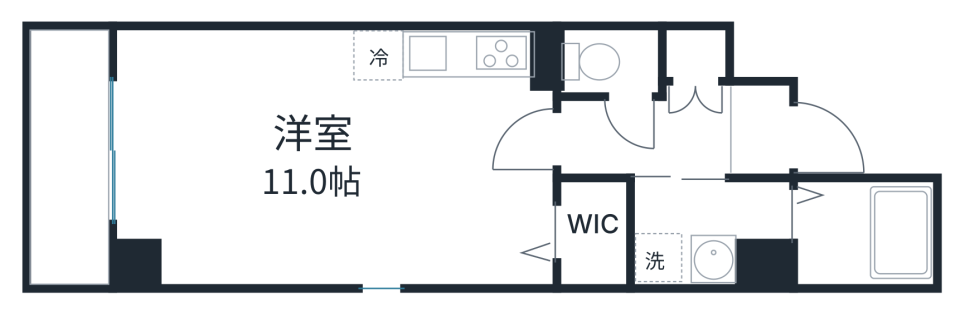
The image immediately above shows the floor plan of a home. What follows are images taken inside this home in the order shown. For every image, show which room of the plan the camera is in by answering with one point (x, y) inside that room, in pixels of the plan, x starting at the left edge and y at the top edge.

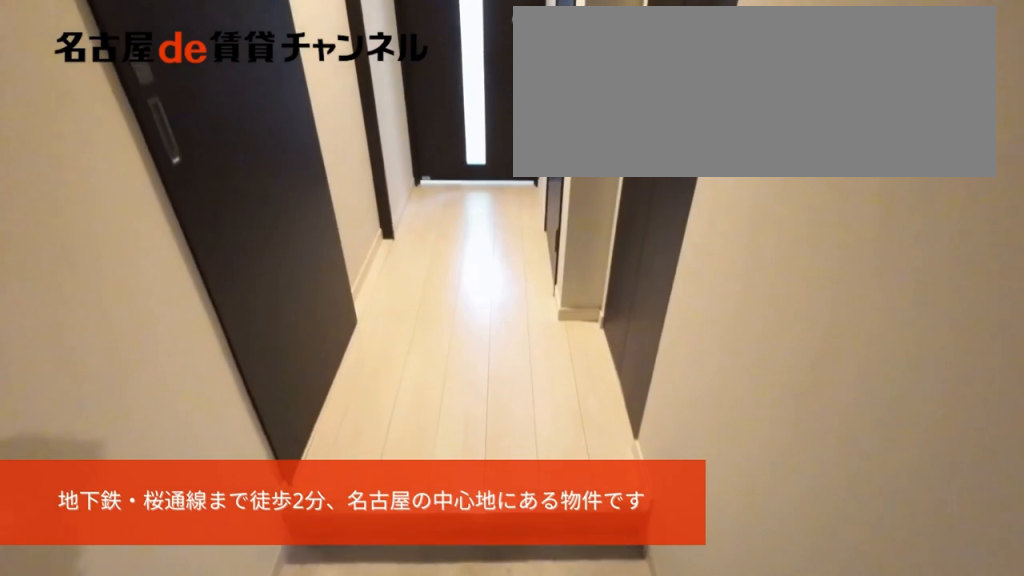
(760, 131)
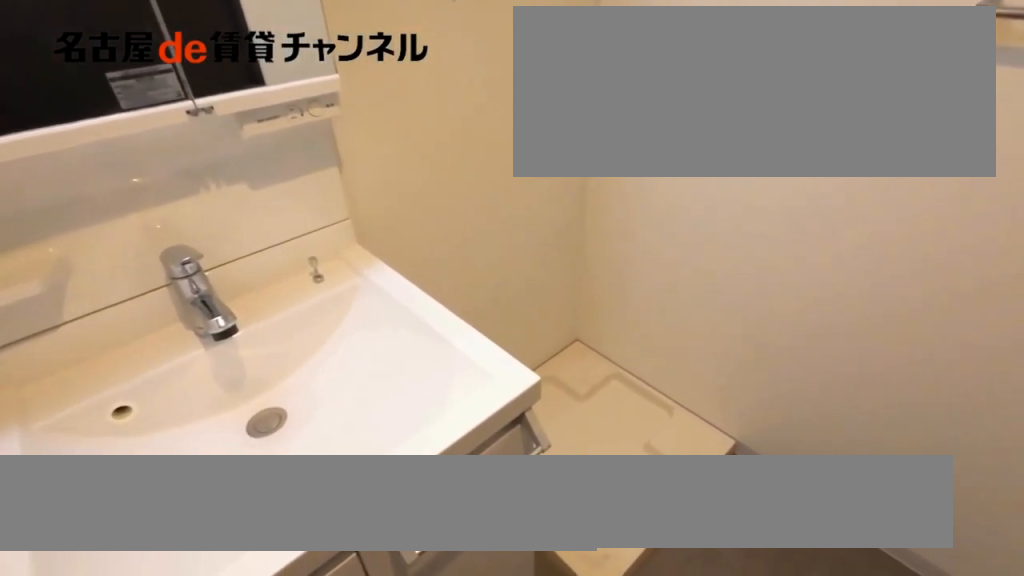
(710, 229)
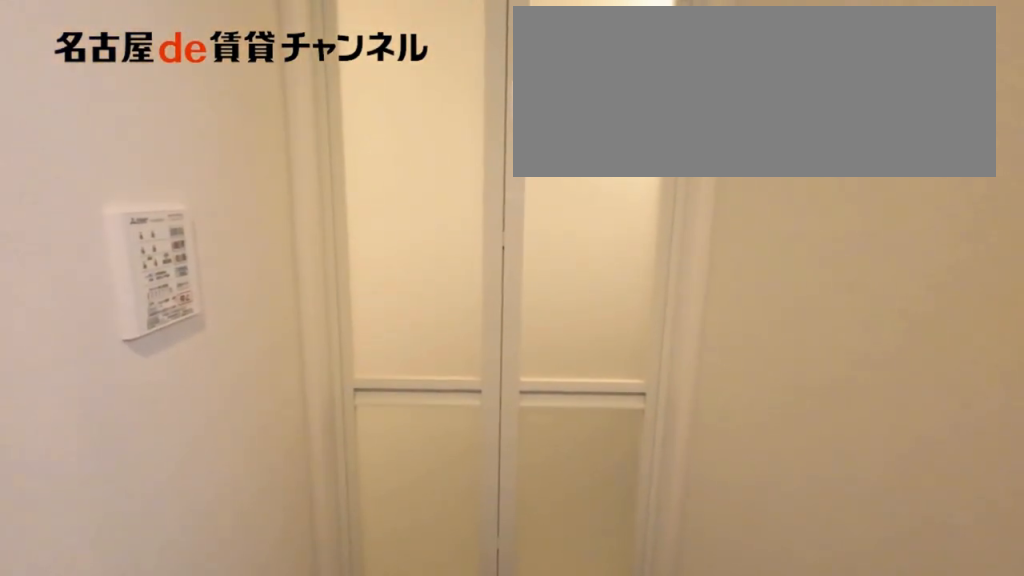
(710, 229)
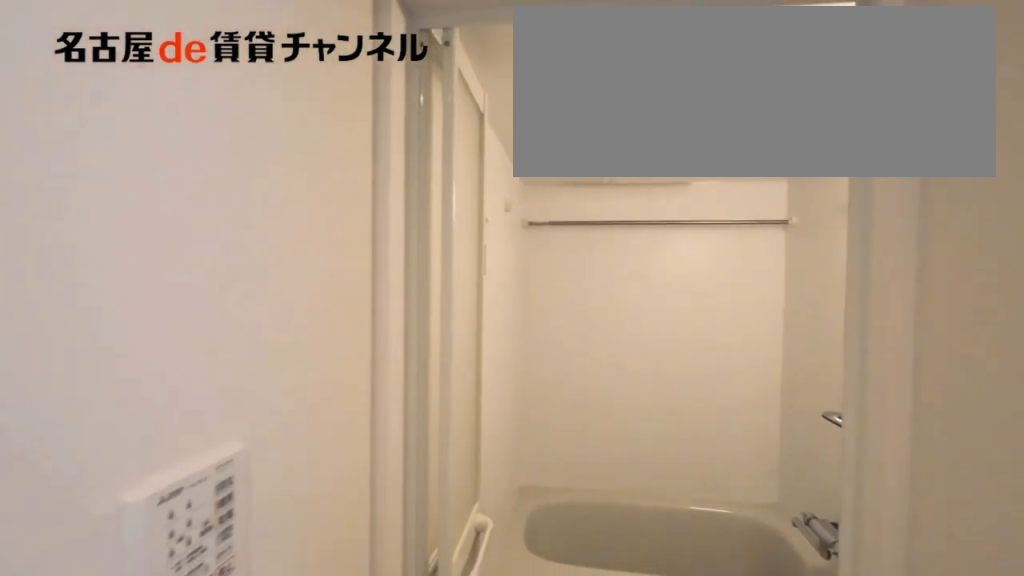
(862, 231)
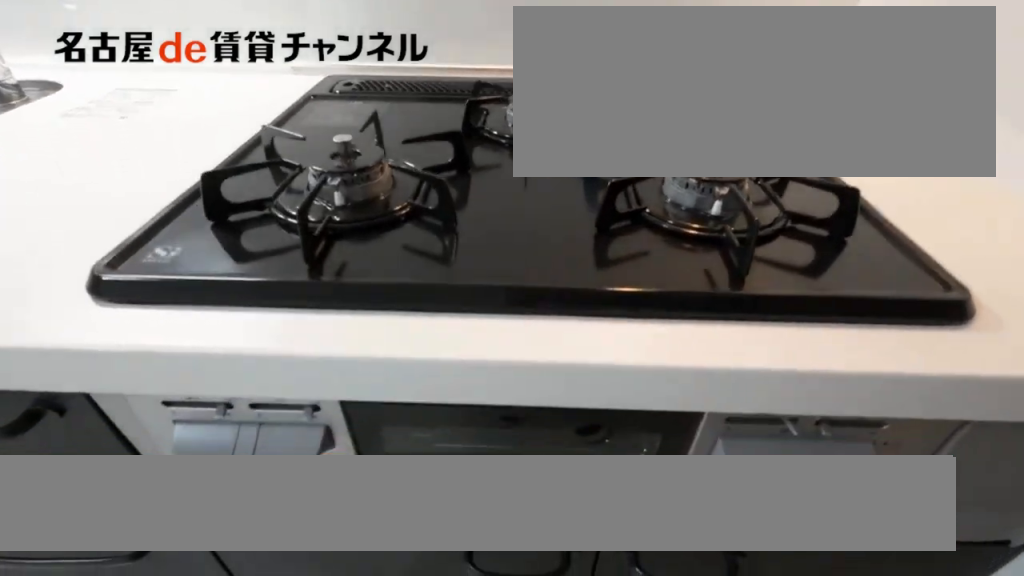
(457, 66)
